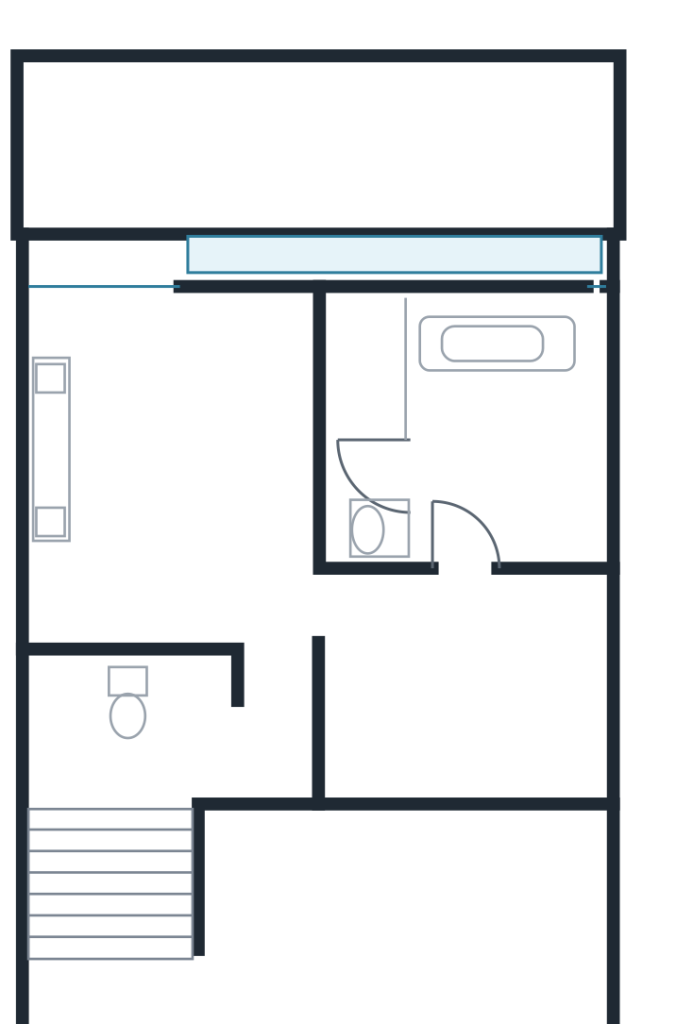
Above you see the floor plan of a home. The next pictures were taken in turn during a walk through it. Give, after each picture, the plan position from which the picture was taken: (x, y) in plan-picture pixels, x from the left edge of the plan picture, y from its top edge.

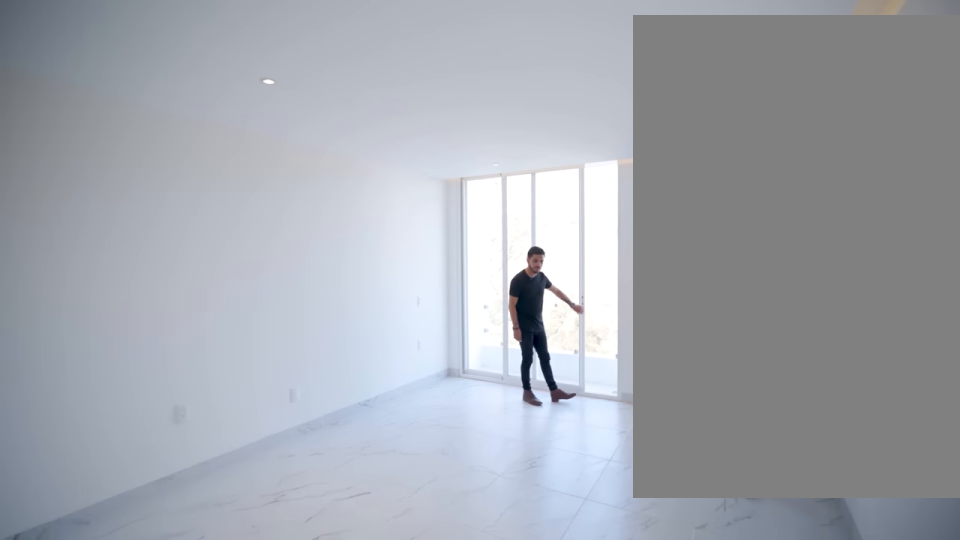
(286, 746)
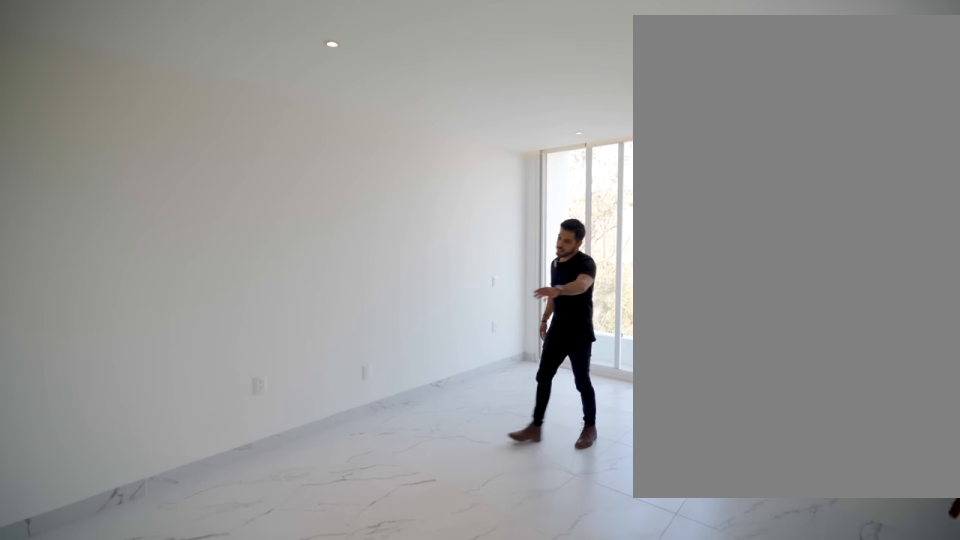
(273, 617)
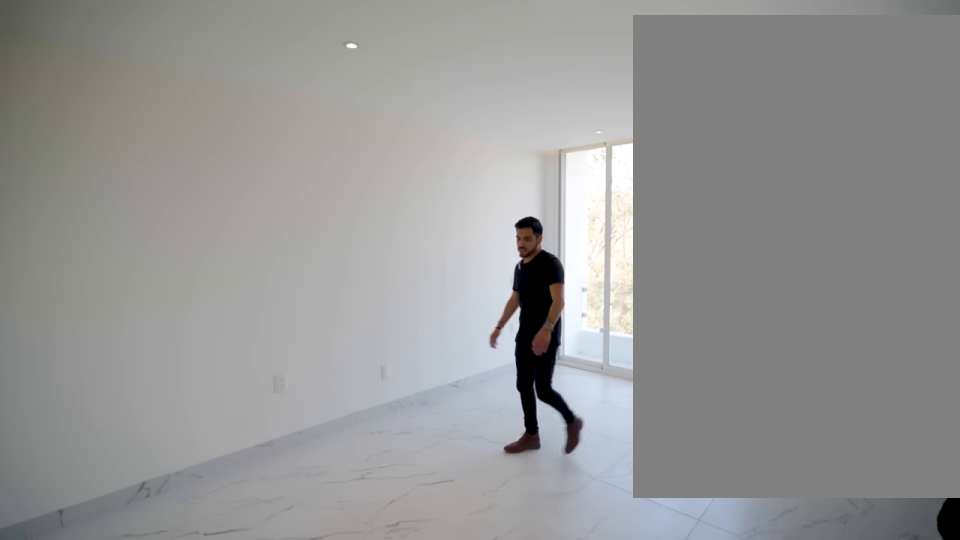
(273, 617)
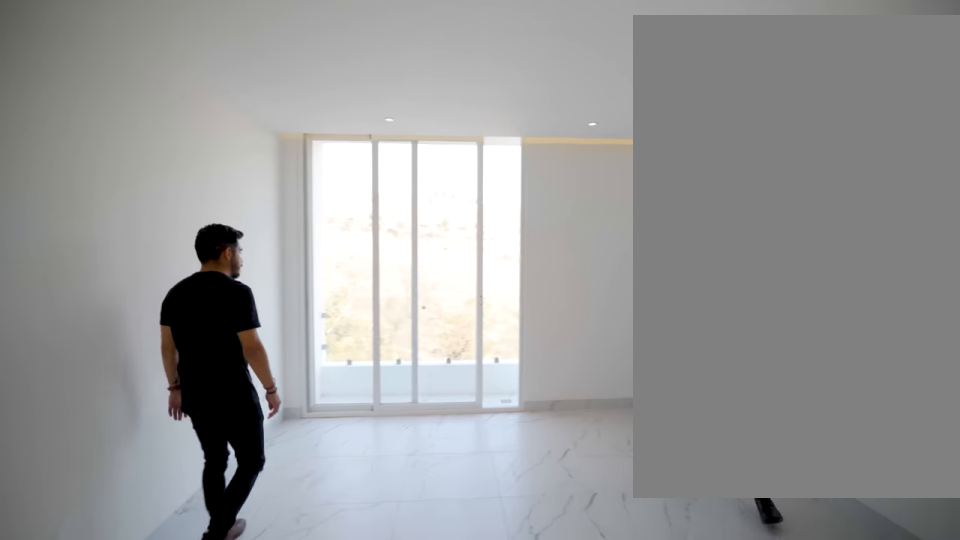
(273, 616)
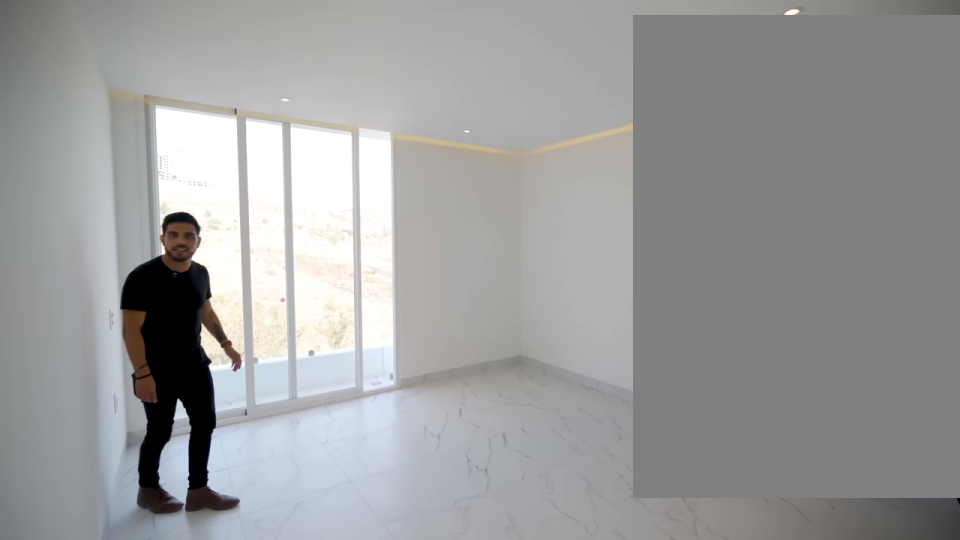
(104, 610)
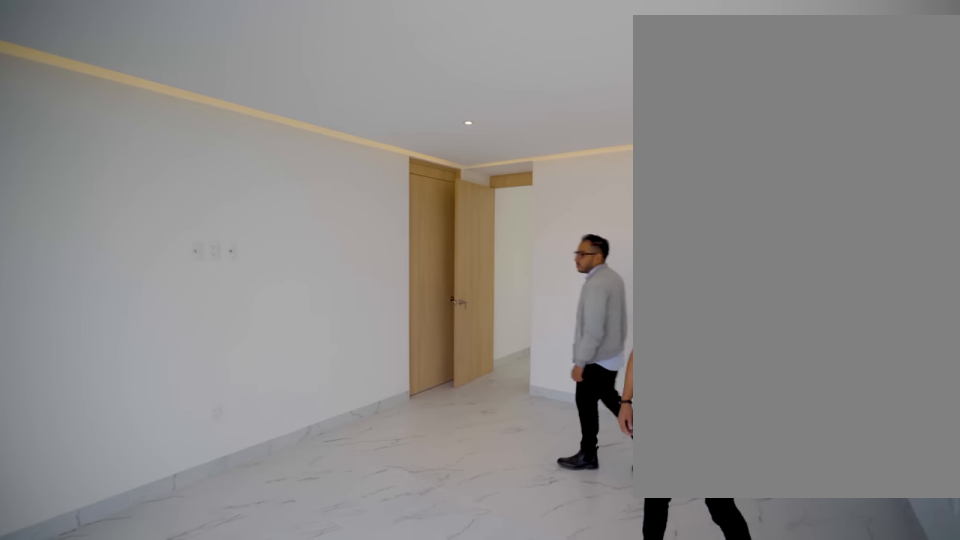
(93, 413)
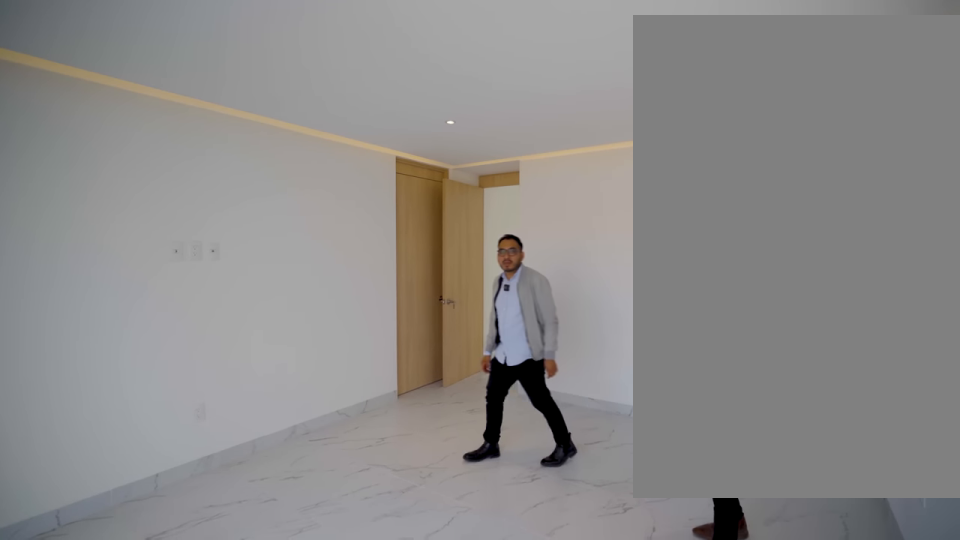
(94, 410)
